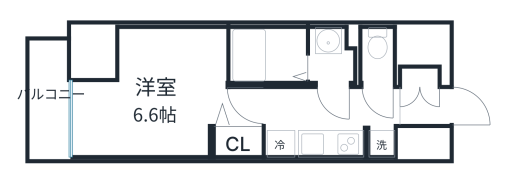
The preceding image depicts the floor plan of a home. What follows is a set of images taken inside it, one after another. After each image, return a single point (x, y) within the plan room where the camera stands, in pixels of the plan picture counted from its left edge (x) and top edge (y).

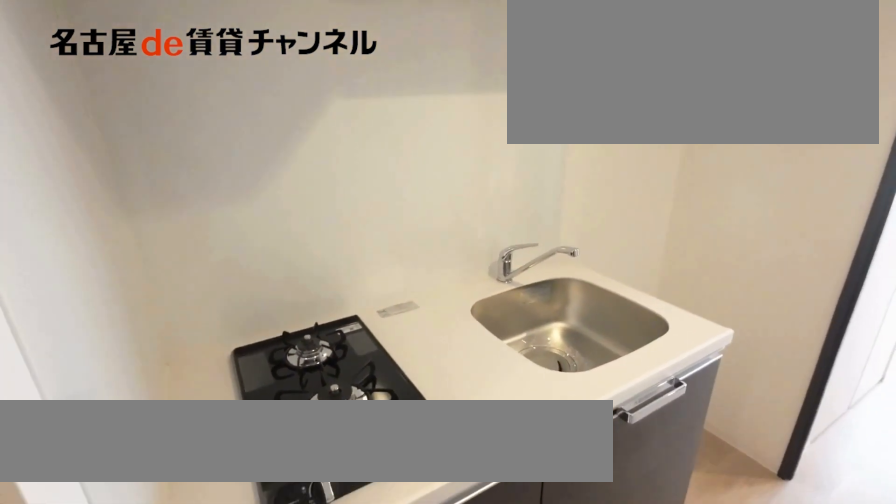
(314, 141)
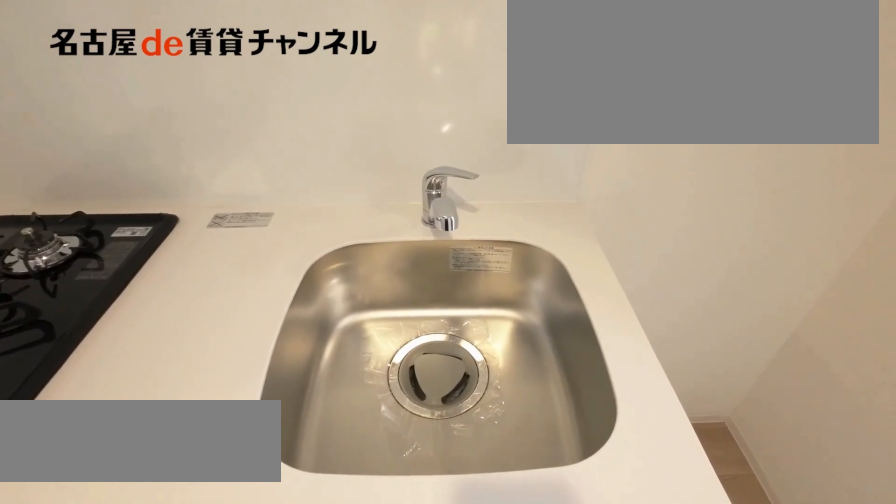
(314, 141)
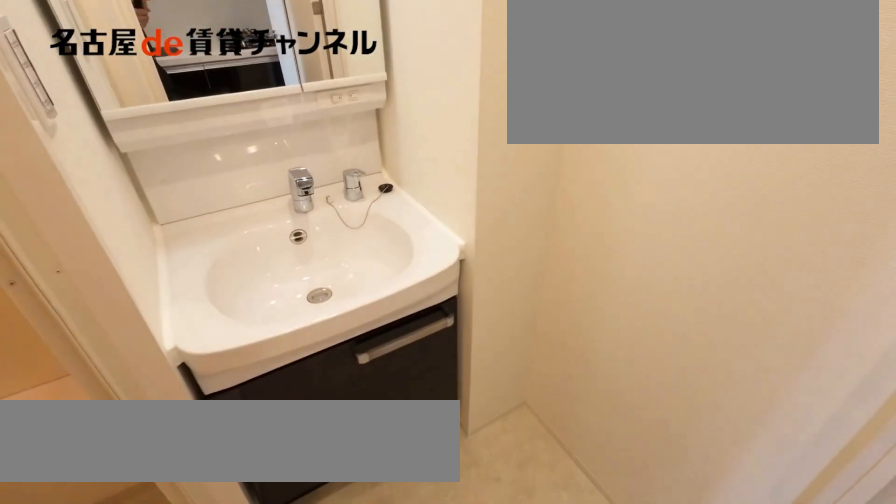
(333, 56)
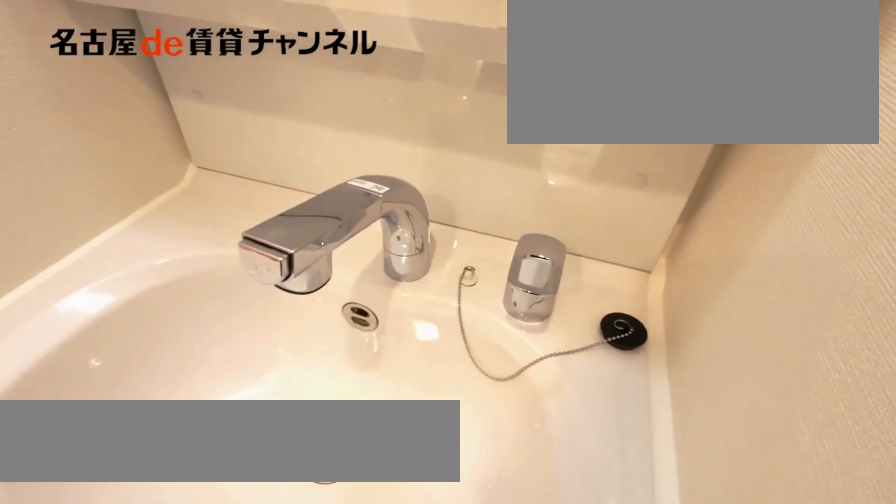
(333, 56)
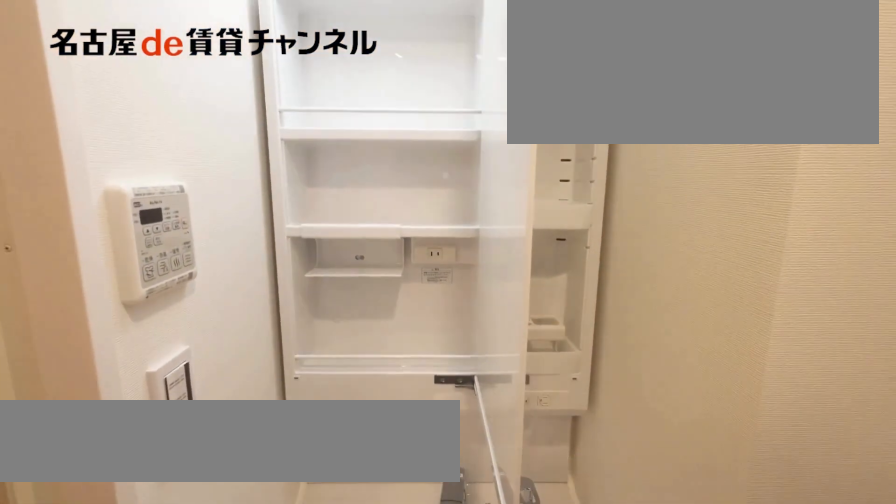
(333, 56)
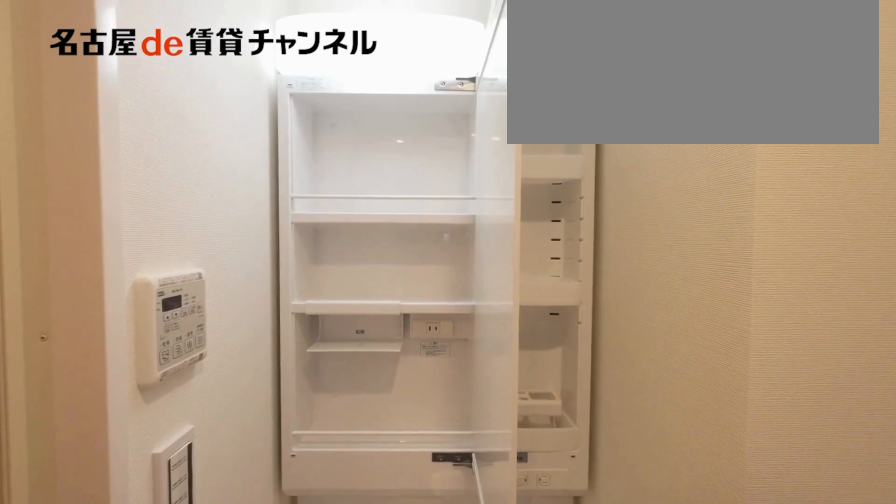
(333, 56)
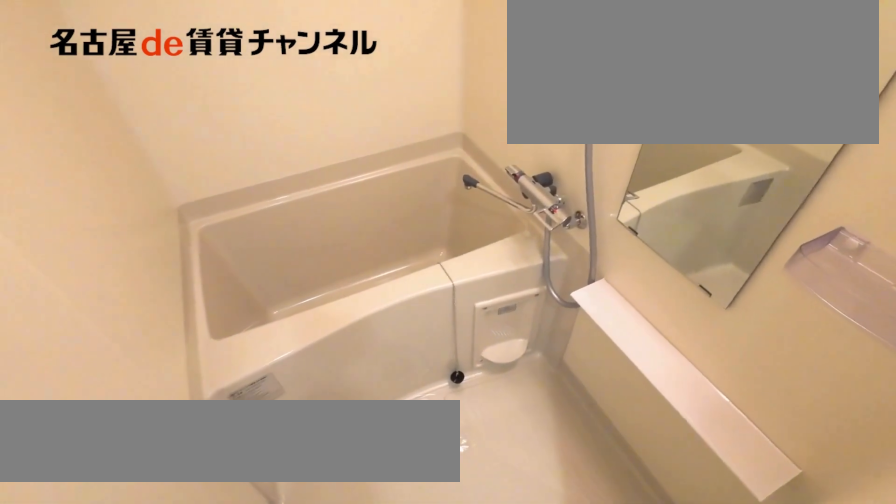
(268, 55)
